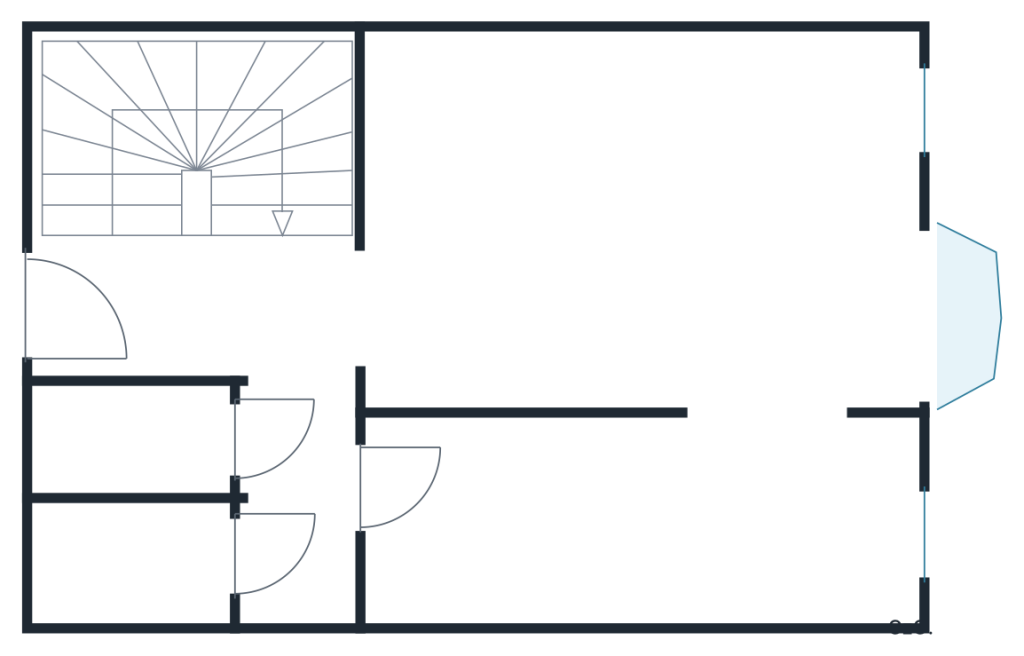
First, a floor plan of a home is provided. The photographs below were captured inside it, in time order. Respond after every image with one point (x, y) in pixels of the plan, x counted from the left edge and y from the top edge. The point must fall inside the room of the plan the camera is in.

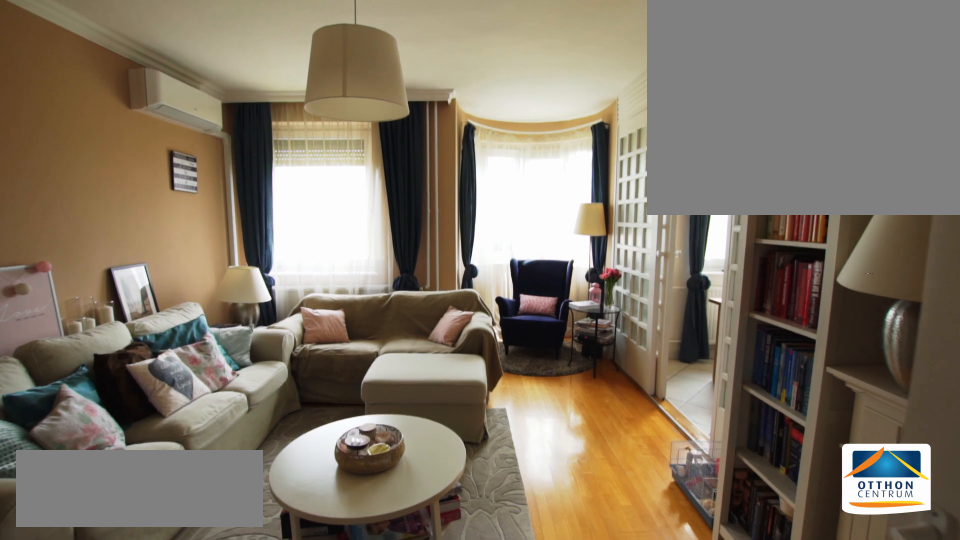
(652, 228)
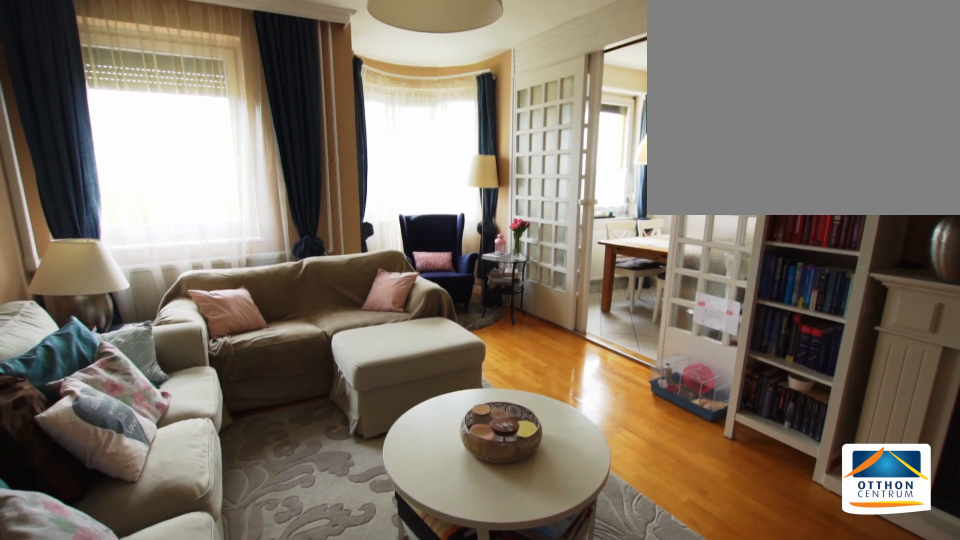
(652, 228)
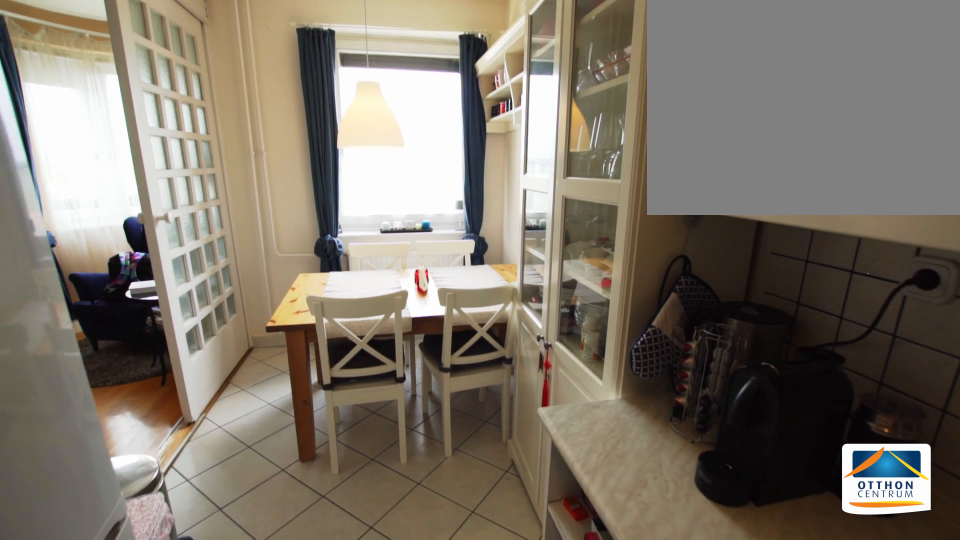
(652, 528)
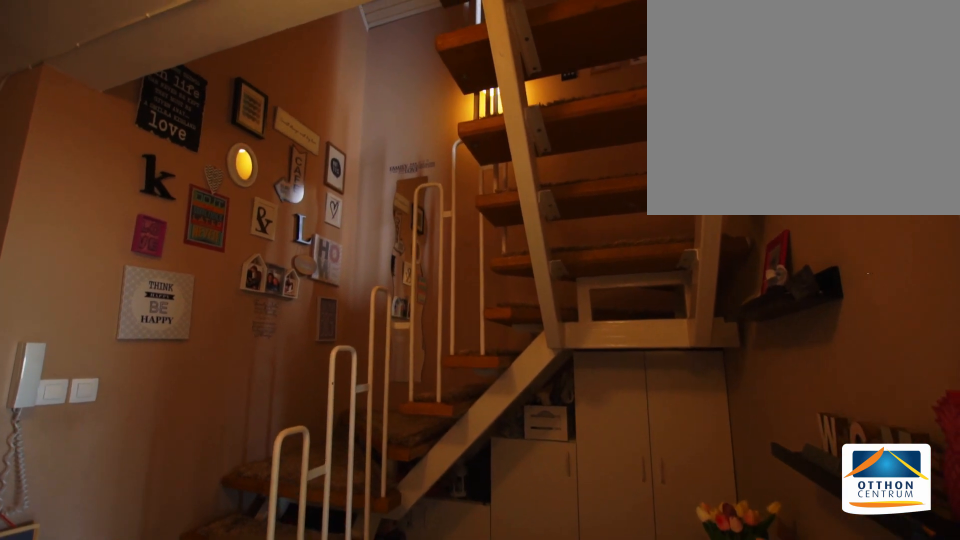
(294, 337)
